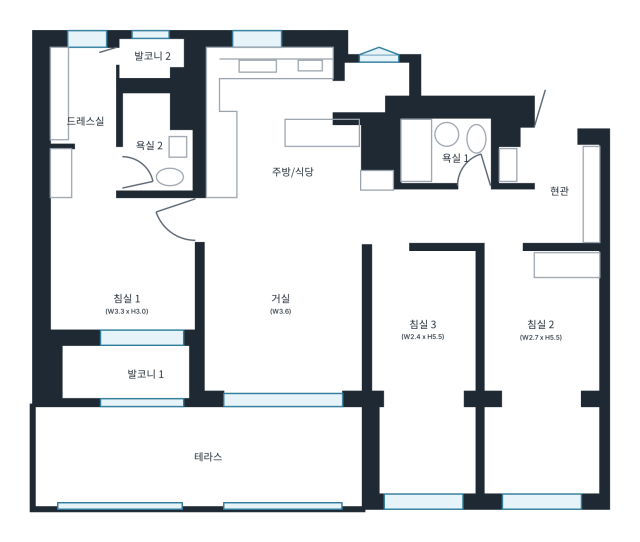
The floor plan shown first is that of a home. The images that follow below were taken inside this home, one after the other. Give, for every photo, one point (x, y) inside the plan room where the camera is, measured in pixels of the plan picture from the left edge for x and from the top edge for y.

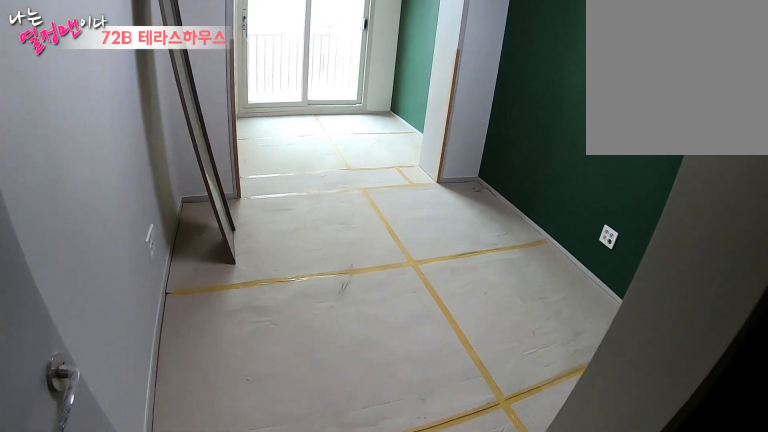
(542, 340)
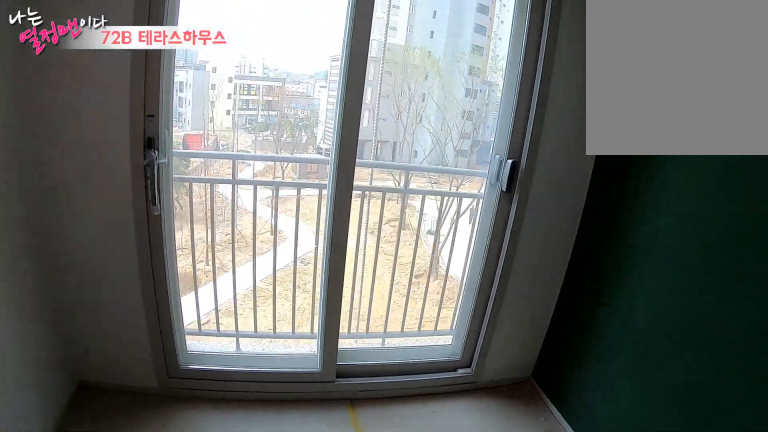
(542, 340)
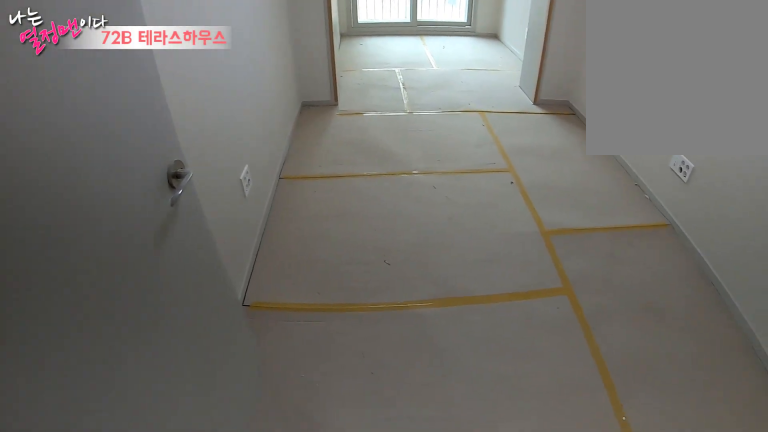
(425, 335)
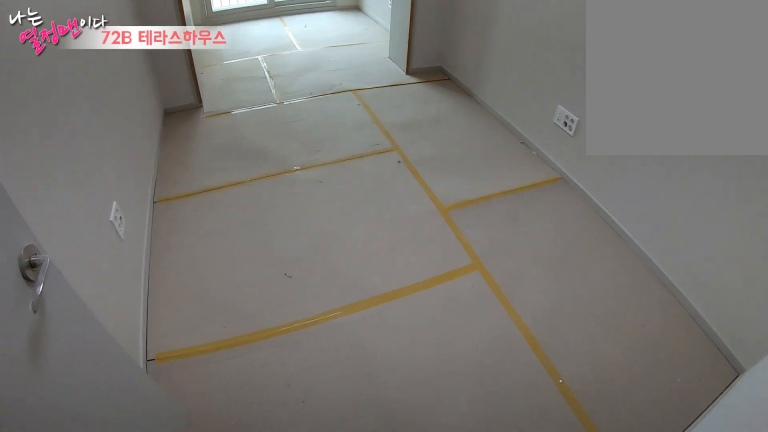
(425, 335)
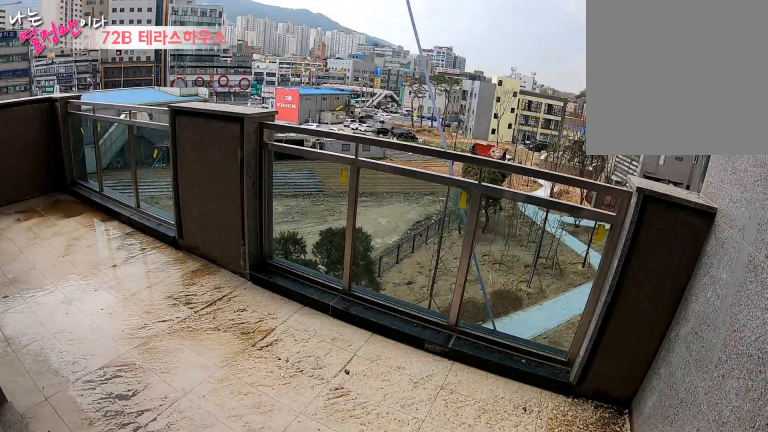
(204, 456)
